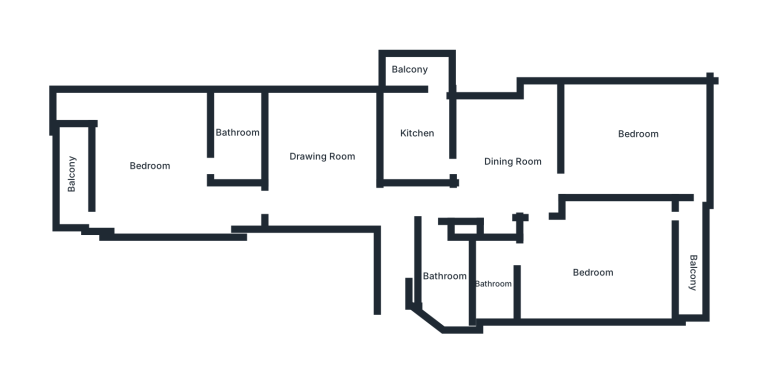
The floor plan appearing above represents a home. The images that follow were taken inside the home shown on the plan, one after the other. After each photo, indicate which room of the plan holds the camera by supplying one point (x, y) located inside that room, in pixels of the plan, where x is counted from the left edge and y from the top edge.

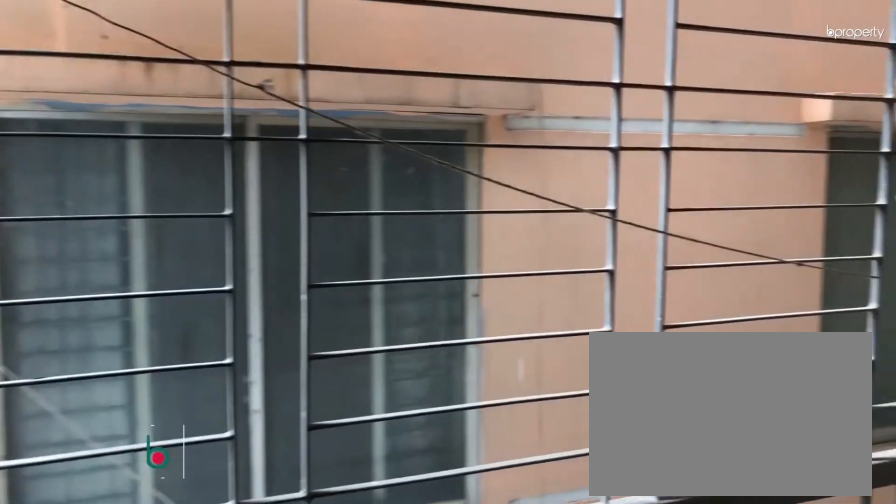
(692, 260)
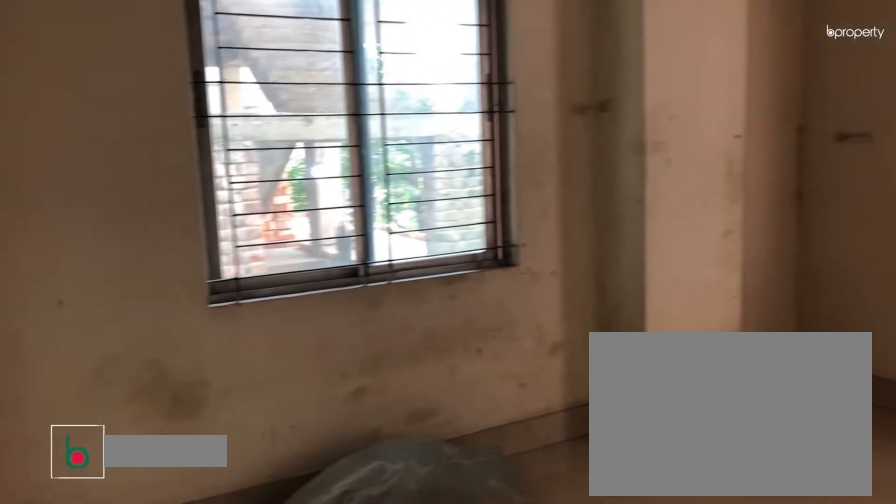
(637, 140)
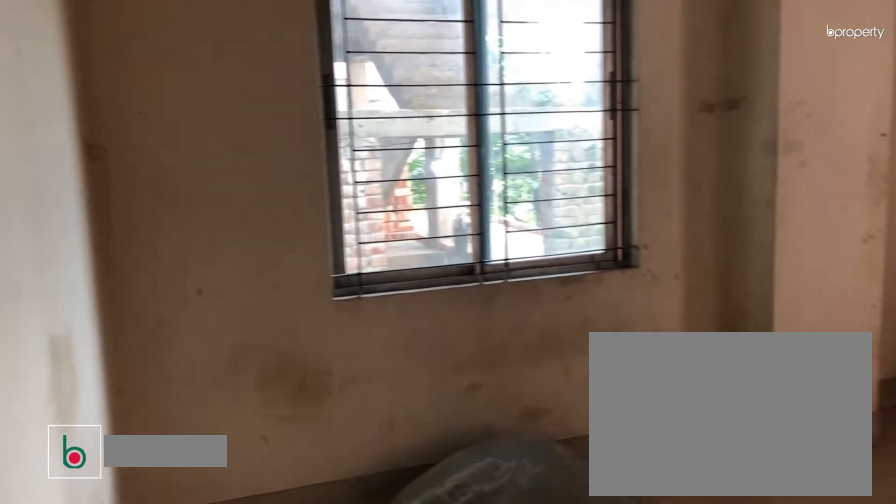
(637, 140)
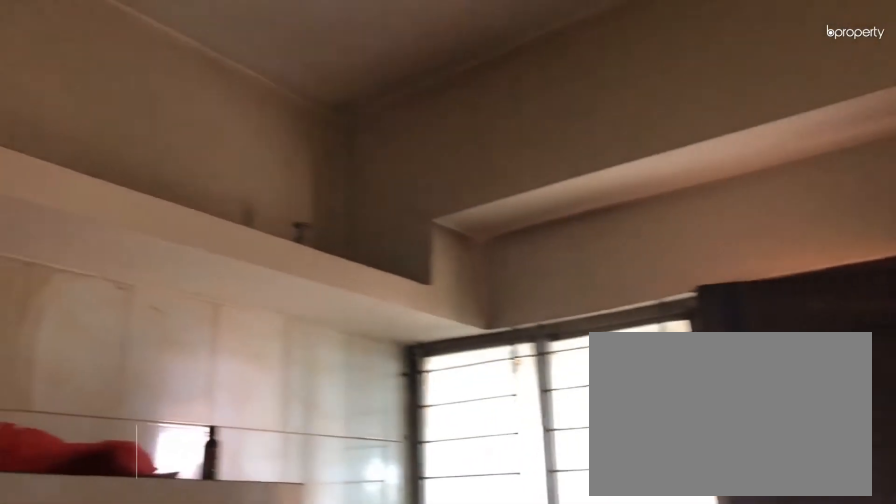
(414, 140)
